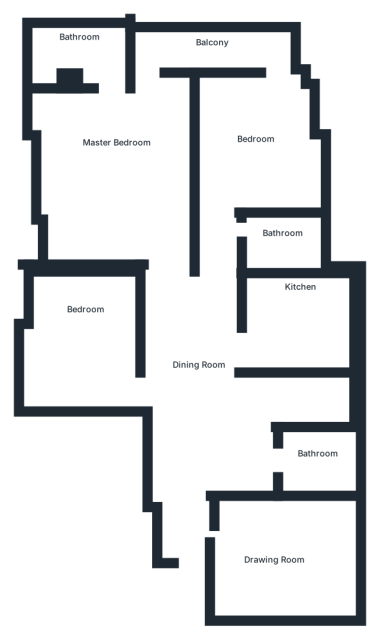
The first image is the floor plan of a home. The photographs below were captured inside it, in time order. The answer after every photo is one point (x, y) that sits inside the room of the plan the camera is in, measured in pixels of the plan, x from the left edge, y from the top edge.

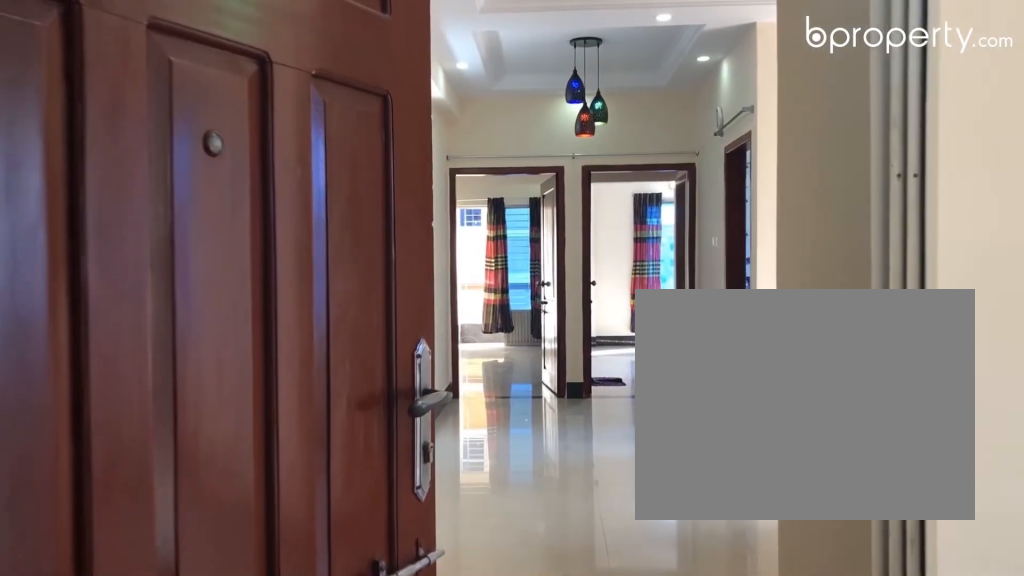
(194, 543)
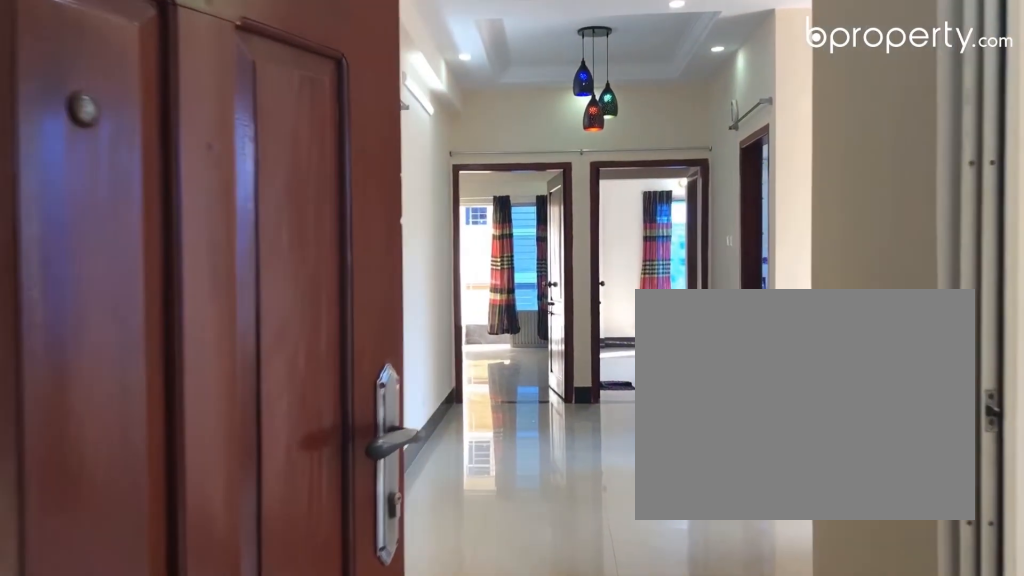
(194, 543)
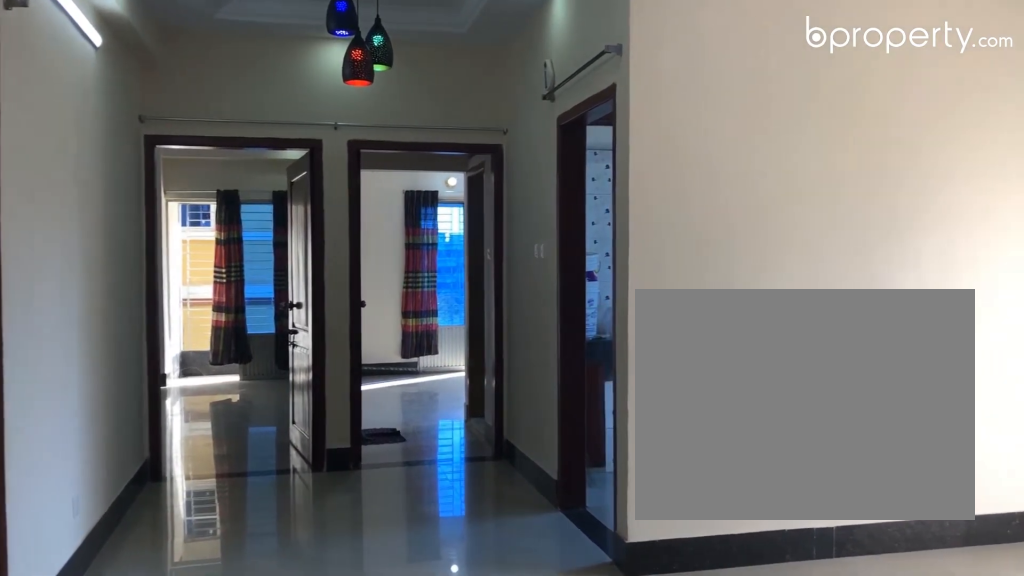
(194, 384)
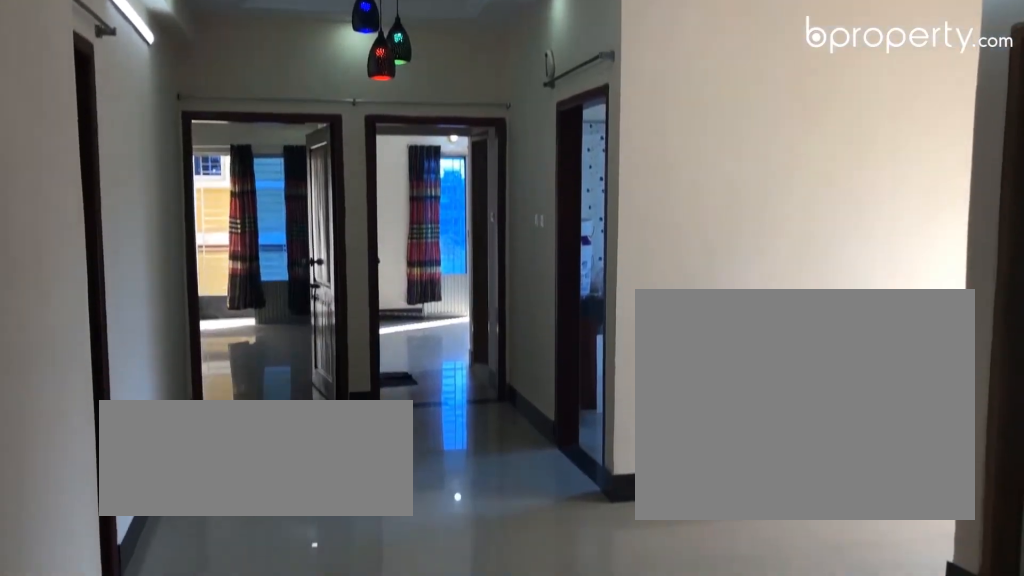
(193, 384)
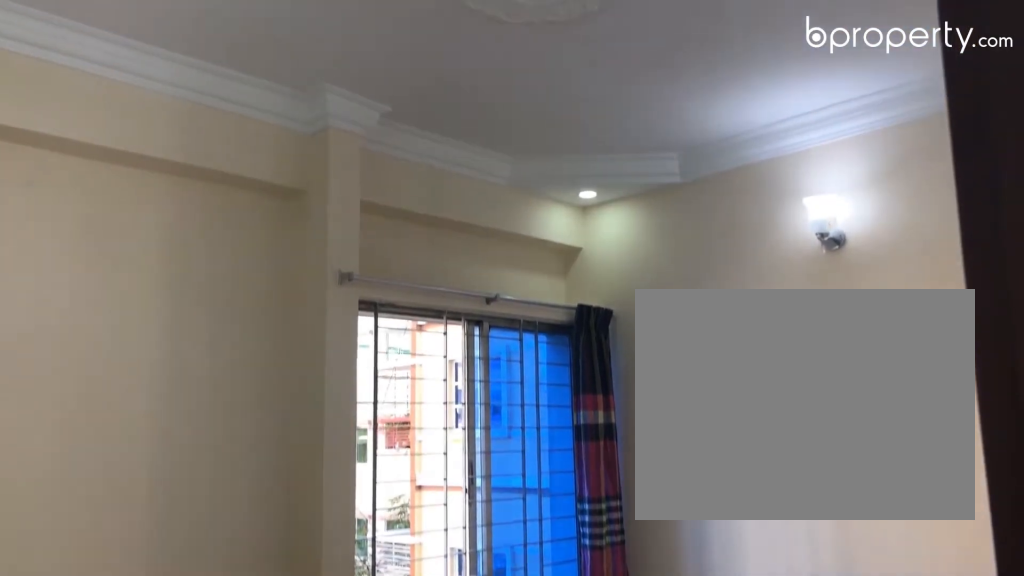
(86, 338)
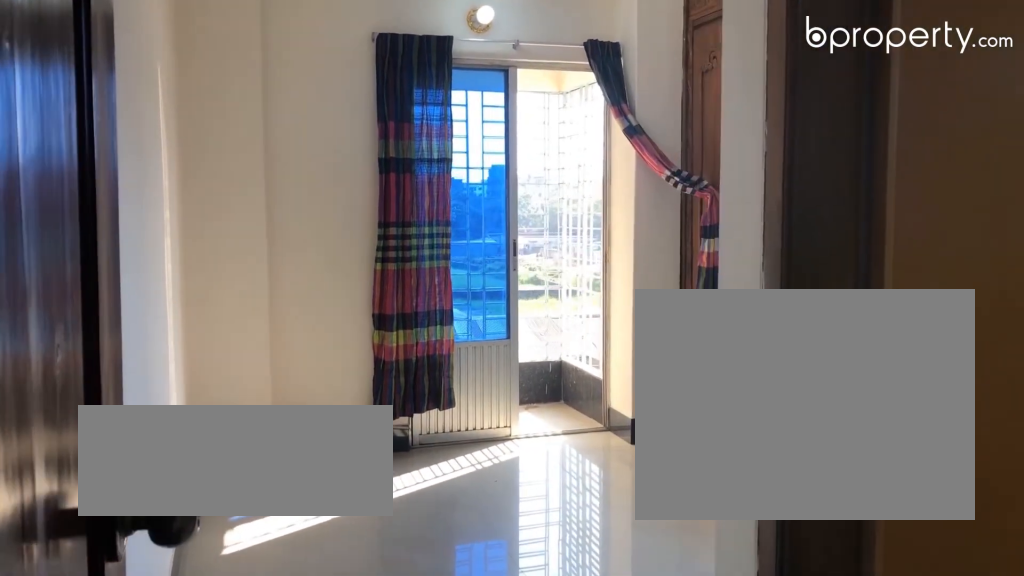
(264, 128)
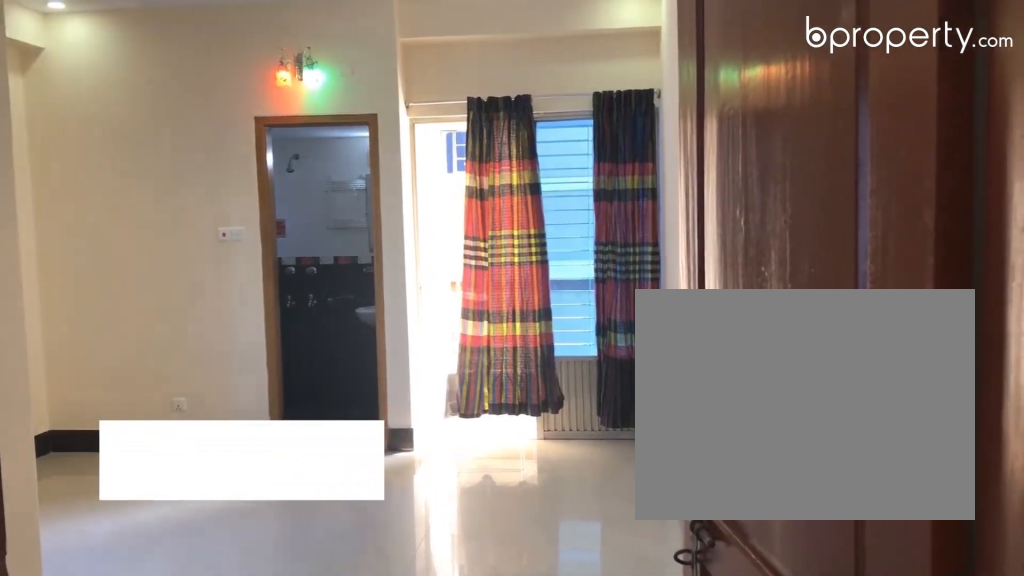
(128, 155)
